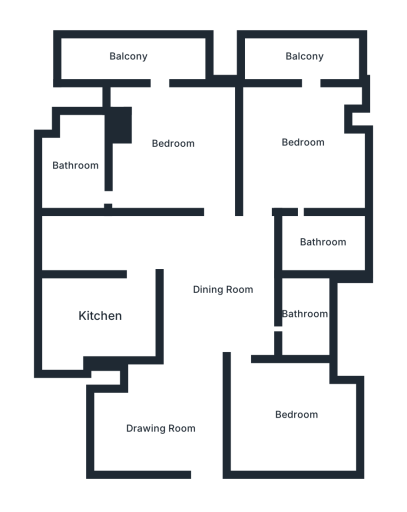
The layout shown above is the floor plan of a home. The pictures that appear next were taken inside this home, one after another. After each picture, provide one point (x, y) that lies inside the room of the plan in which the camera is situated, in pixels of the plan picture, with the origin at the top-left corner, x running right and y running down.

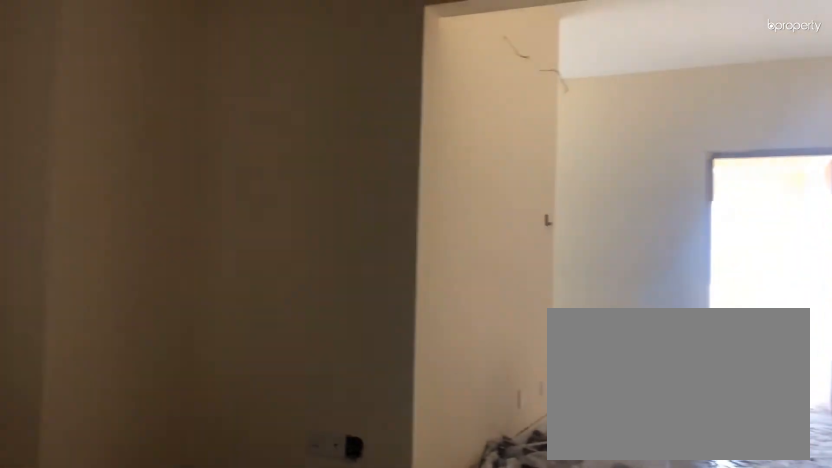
(165, 427)
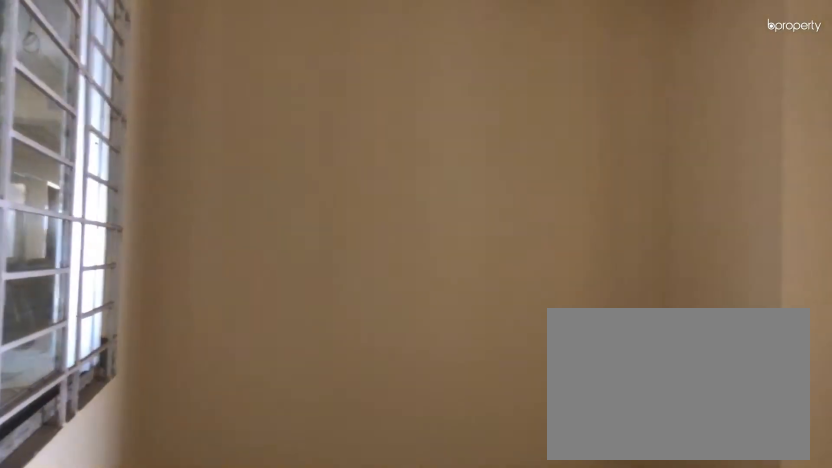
(165, 427)
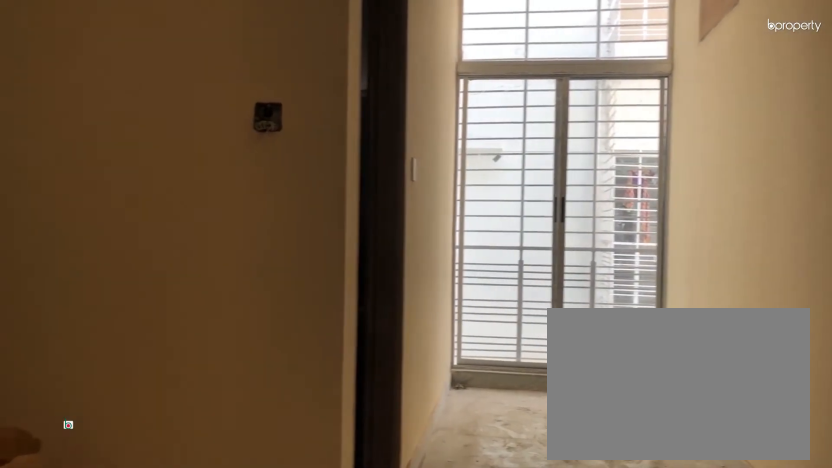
(222, 289)
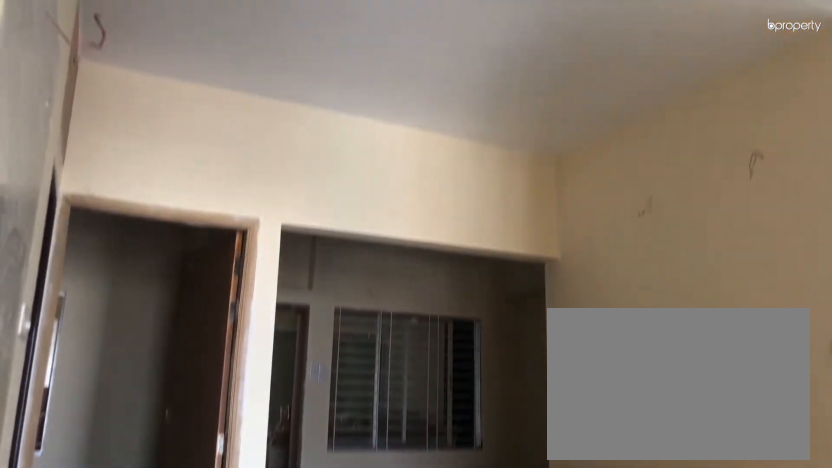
(221, 289)
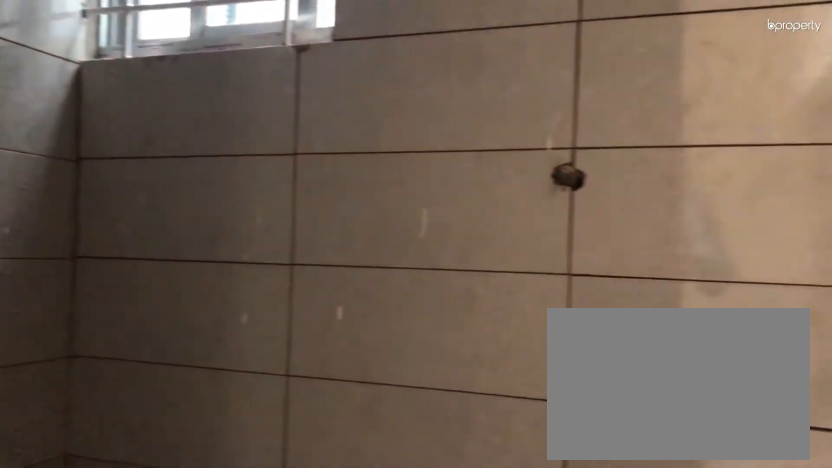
(303, 312)
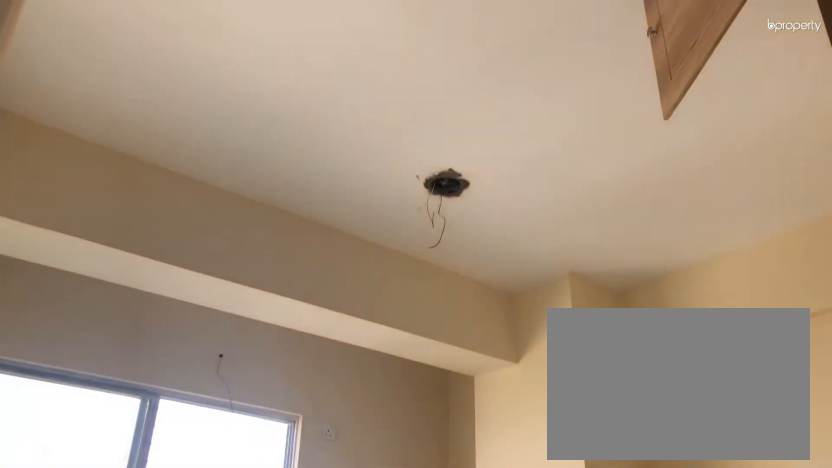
(304, 142)
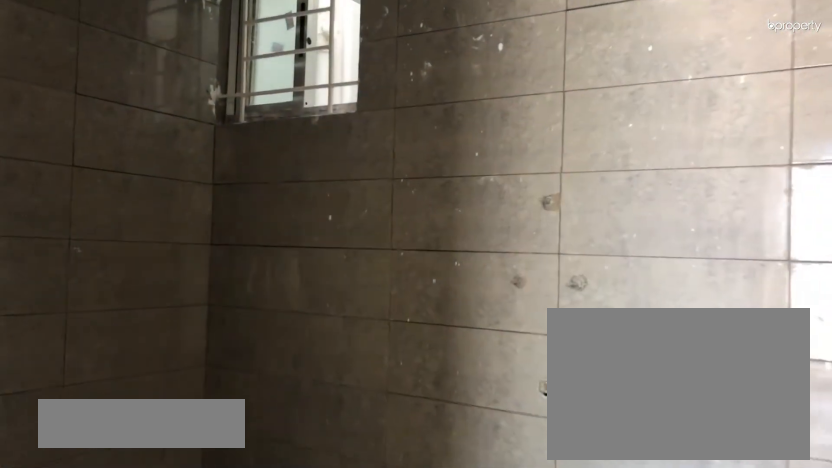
(321, 244)
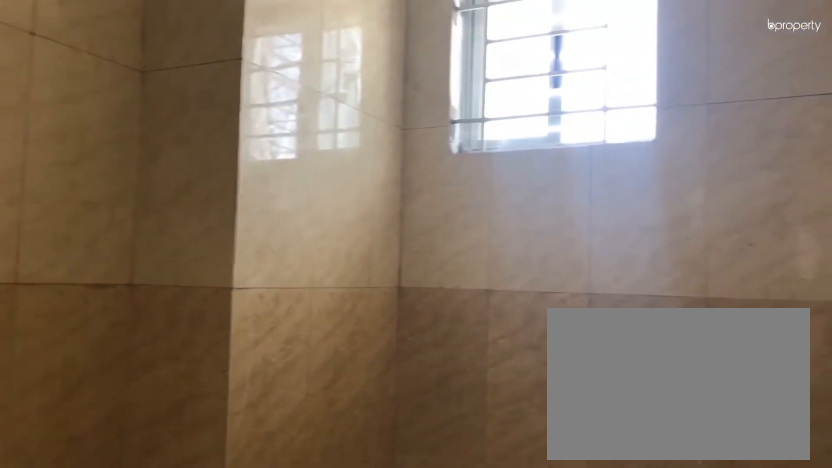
(75, 167)
